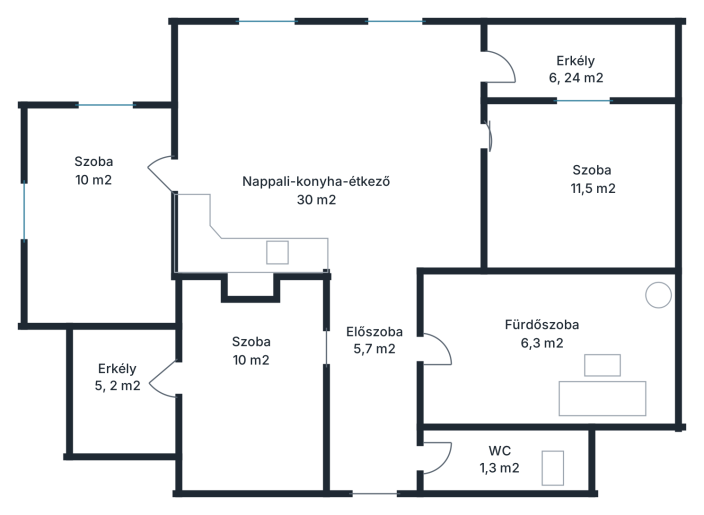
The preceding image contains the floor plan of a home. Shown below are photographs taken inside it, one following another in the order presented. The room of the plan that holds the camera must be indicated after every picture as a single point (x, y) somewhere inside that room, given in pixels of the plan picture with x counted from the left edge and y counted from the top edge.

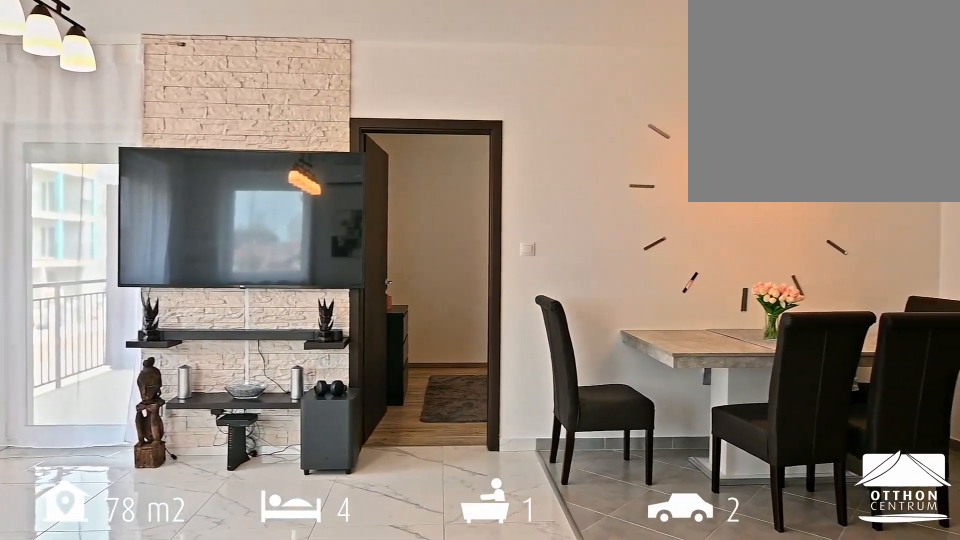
(328, 103)
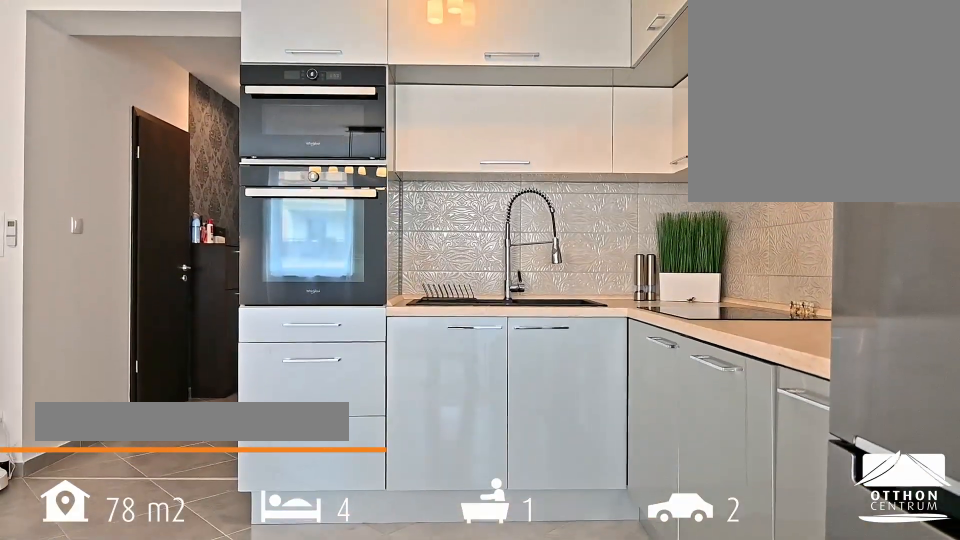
(332, 204)
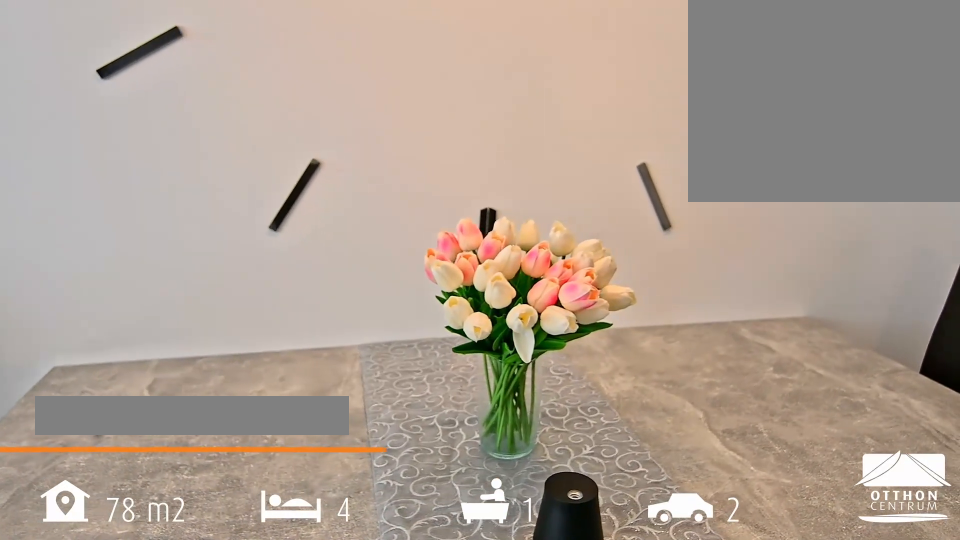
(332, 205)
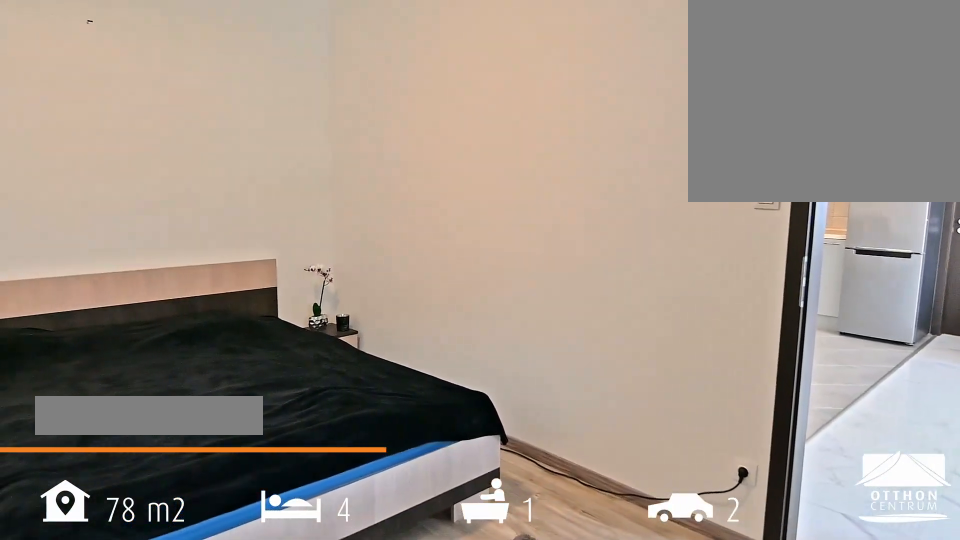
(578, 195)
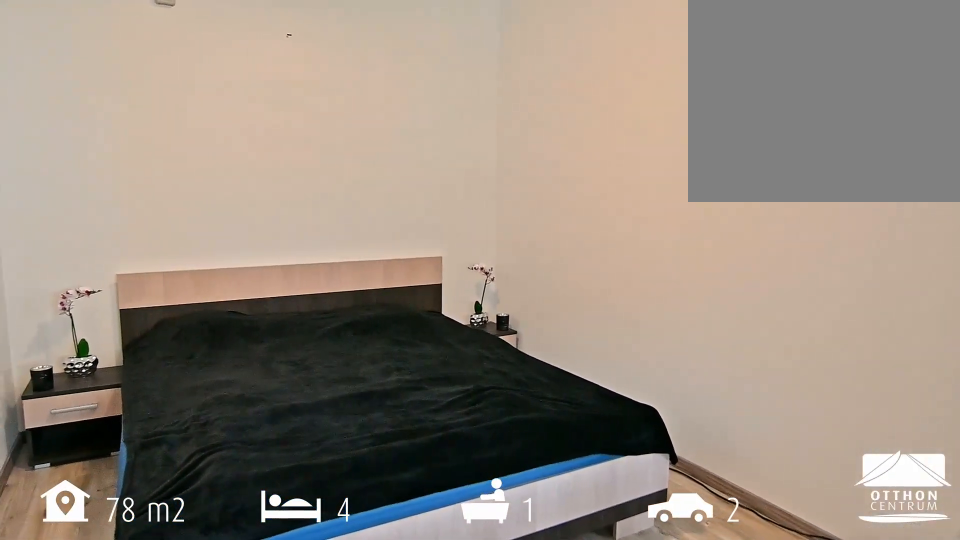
(578, 195)
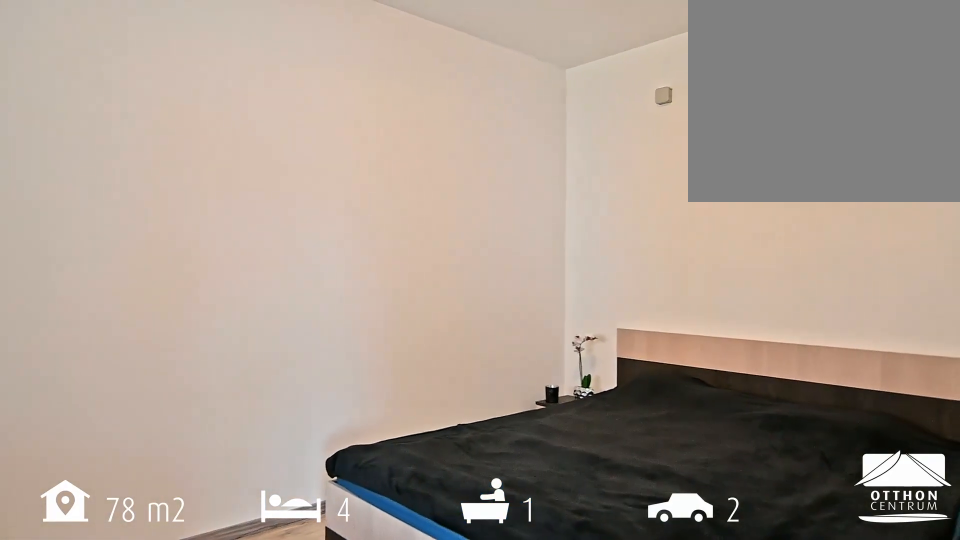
(578, 195)
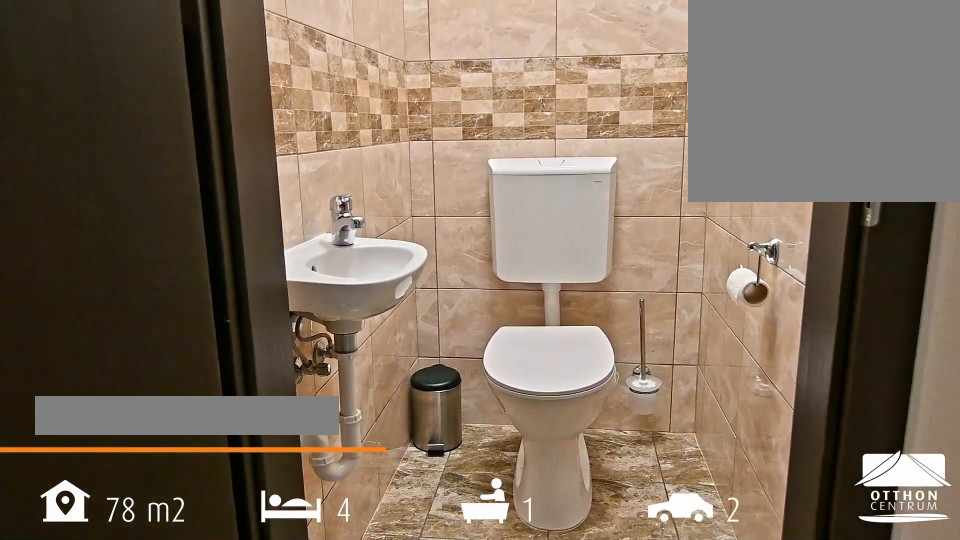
(498, 463)
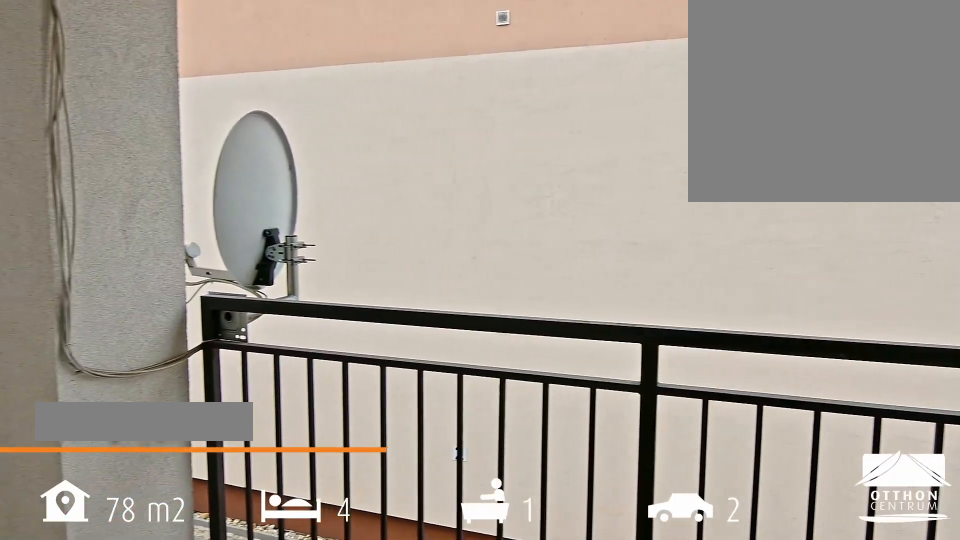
(121, 383)
